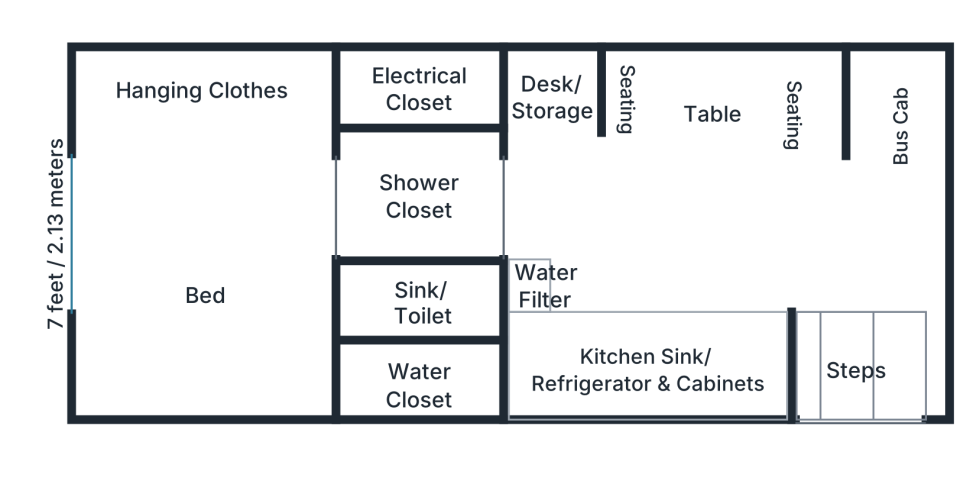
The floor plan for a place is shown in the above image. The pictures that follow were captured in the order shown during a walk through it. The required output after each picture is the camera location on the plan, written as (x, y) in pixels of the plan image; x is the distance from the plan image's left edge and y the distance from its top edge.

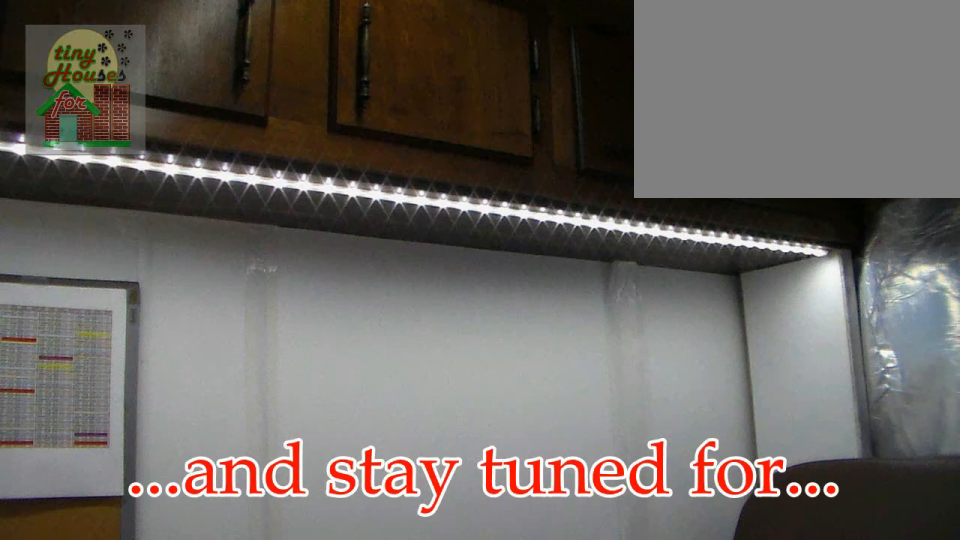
(633, 242)
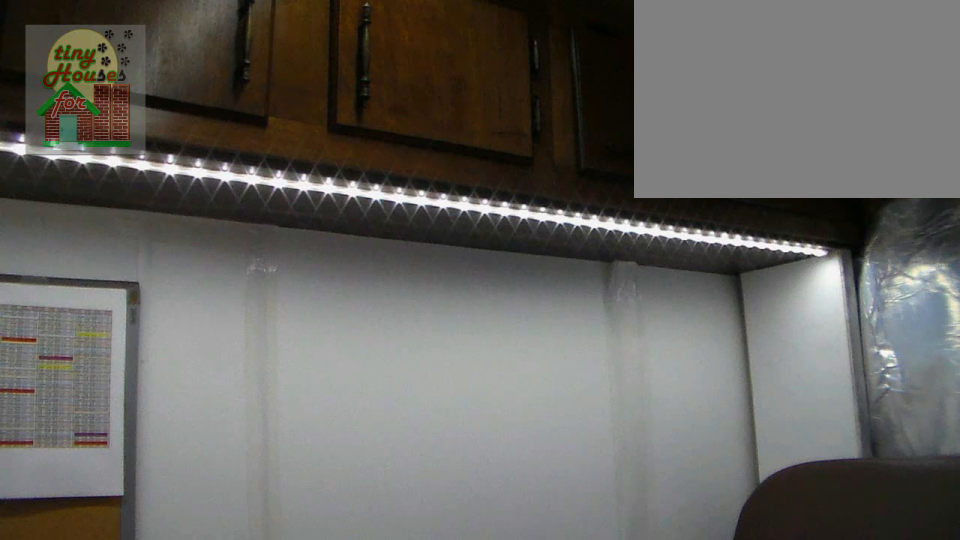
(640, 231)
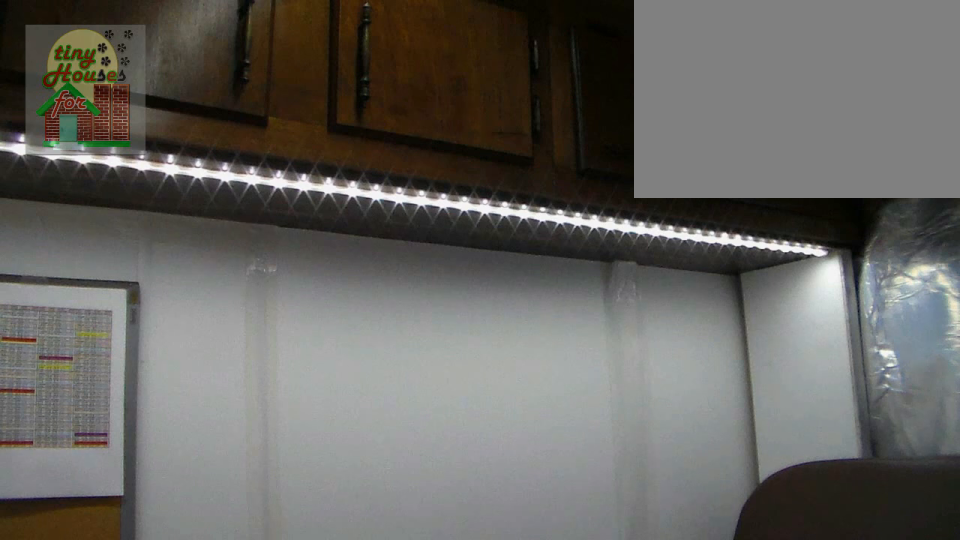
(640, 231)
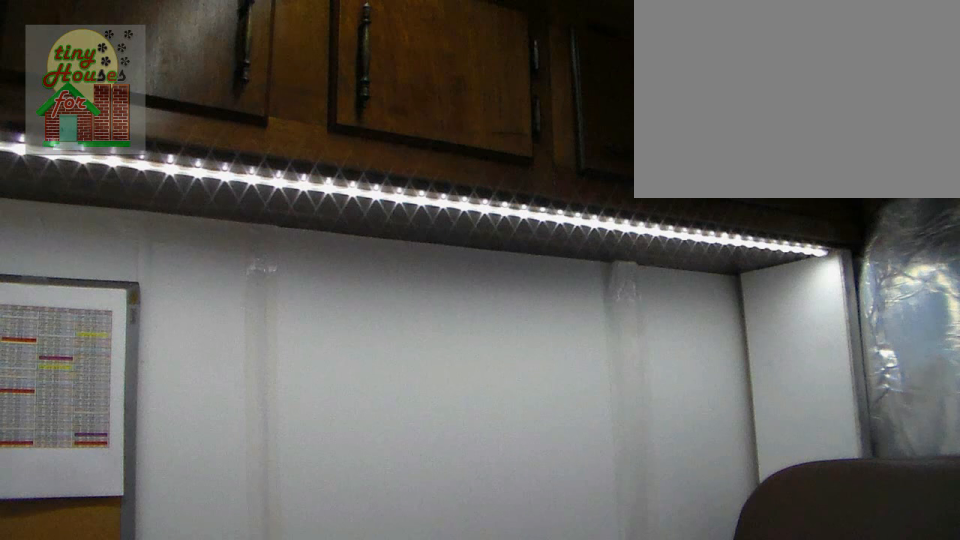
(640, 227)
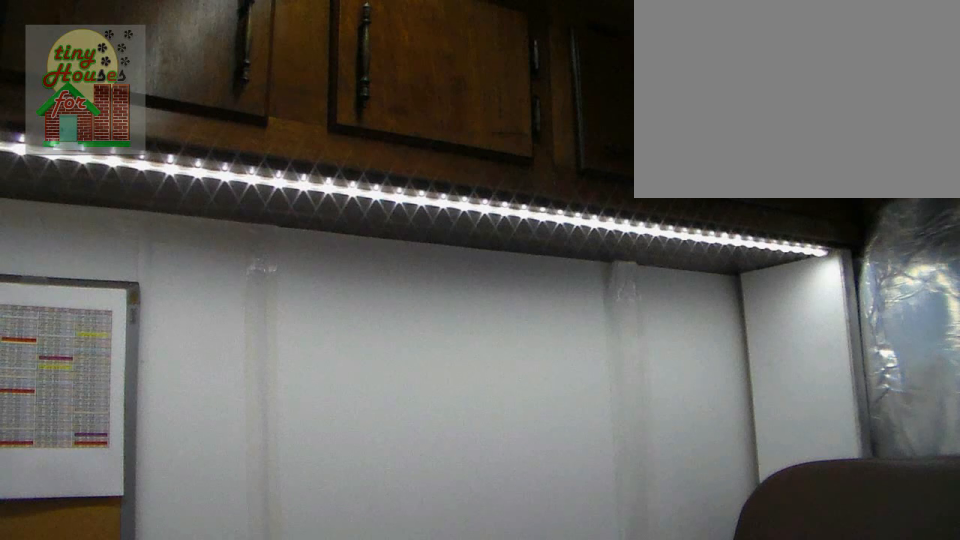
(640, 227)
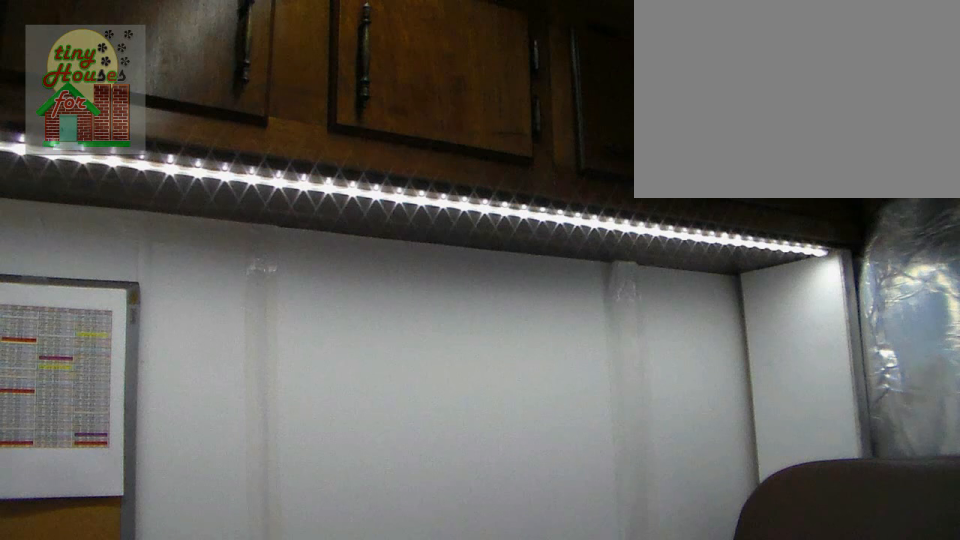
(638, 227)
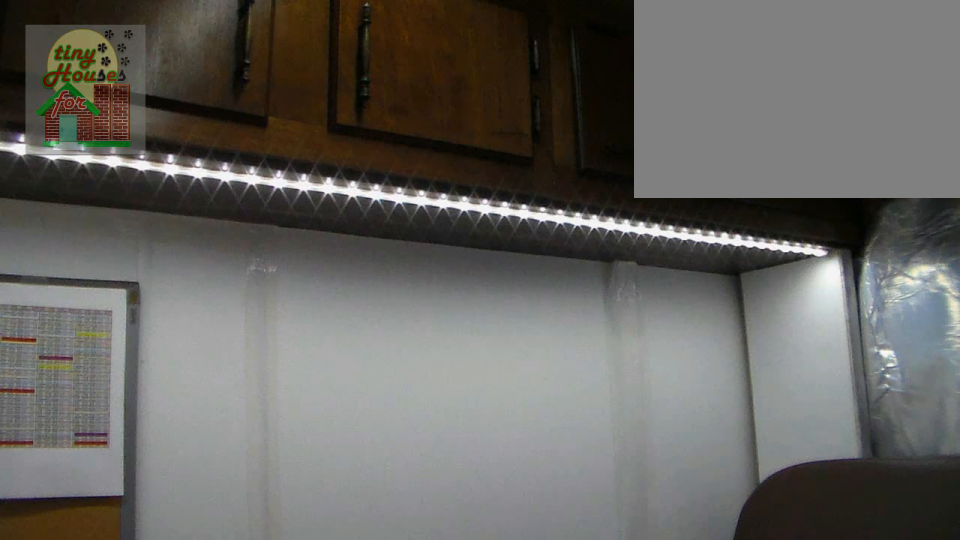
(640, 229)
